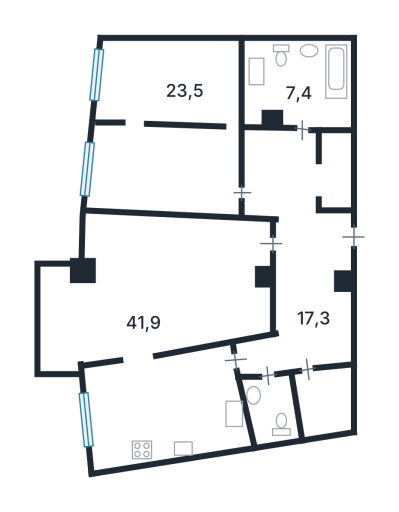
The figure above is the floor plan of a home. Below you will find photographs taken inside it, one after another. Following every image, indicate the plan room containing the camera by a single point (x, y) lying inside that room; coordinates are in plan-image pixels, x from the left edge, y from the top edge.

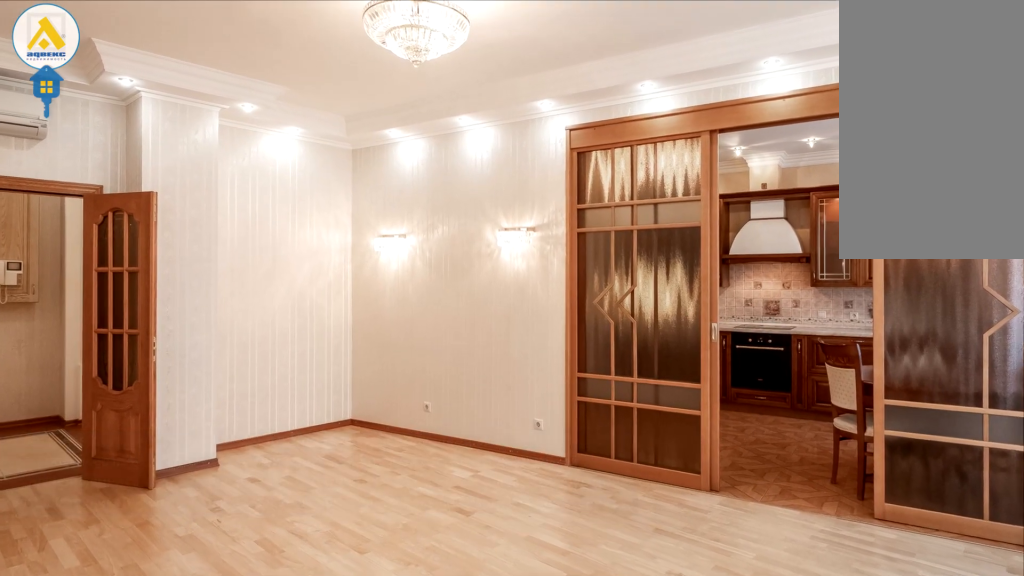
(154, 273)
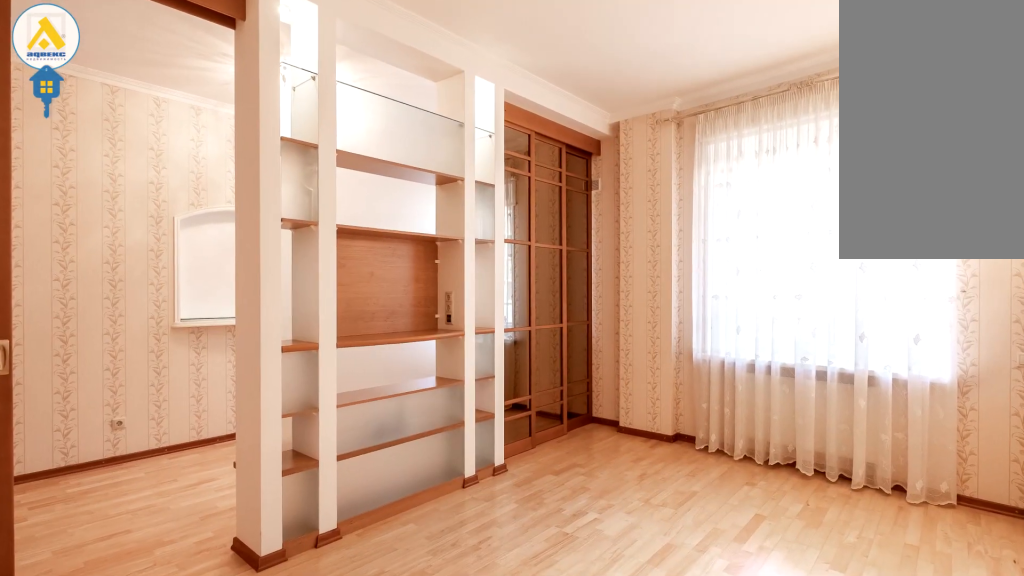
(176, 168)
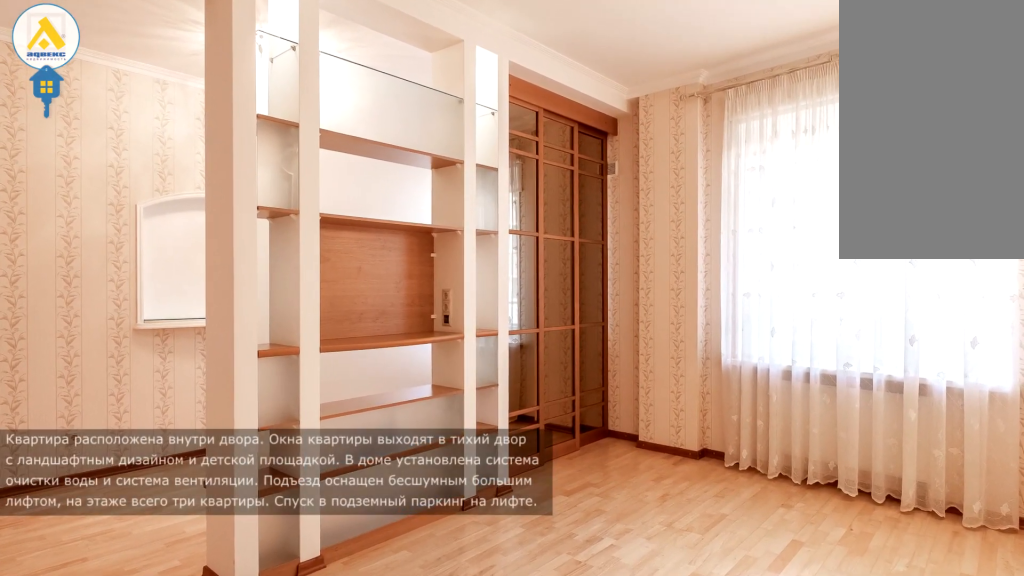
(176, 170)
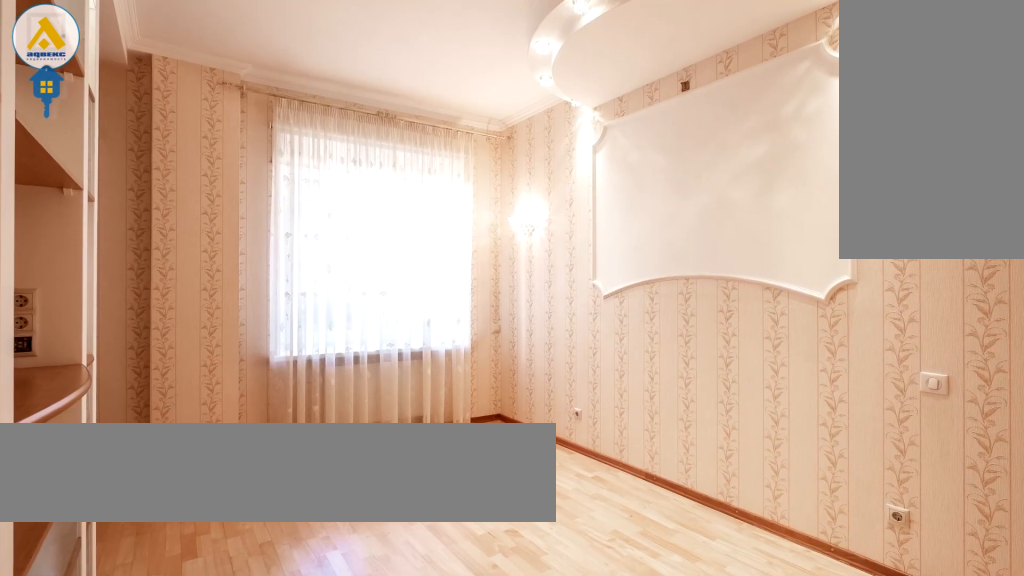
(181, 94)
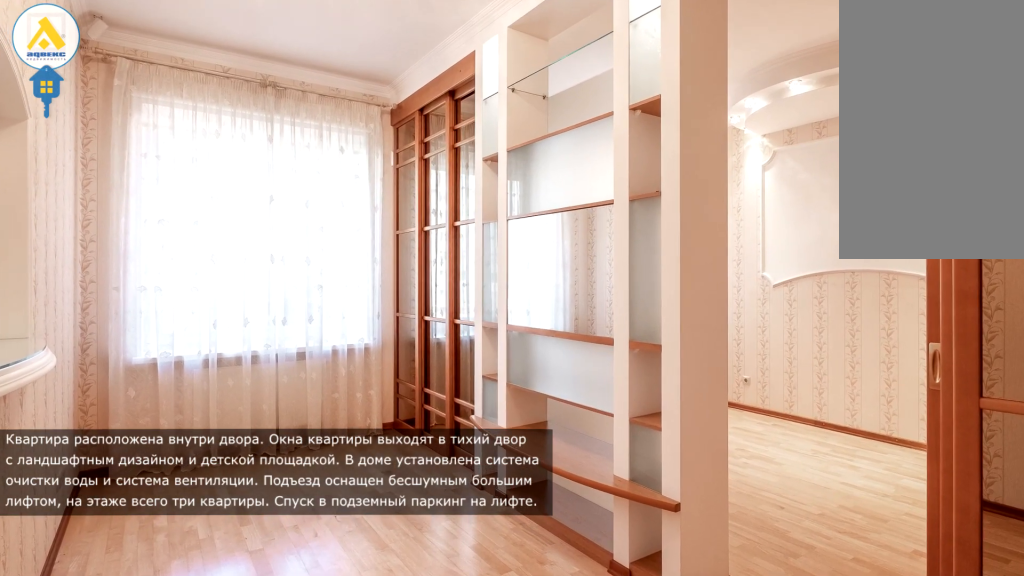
(177, 95)
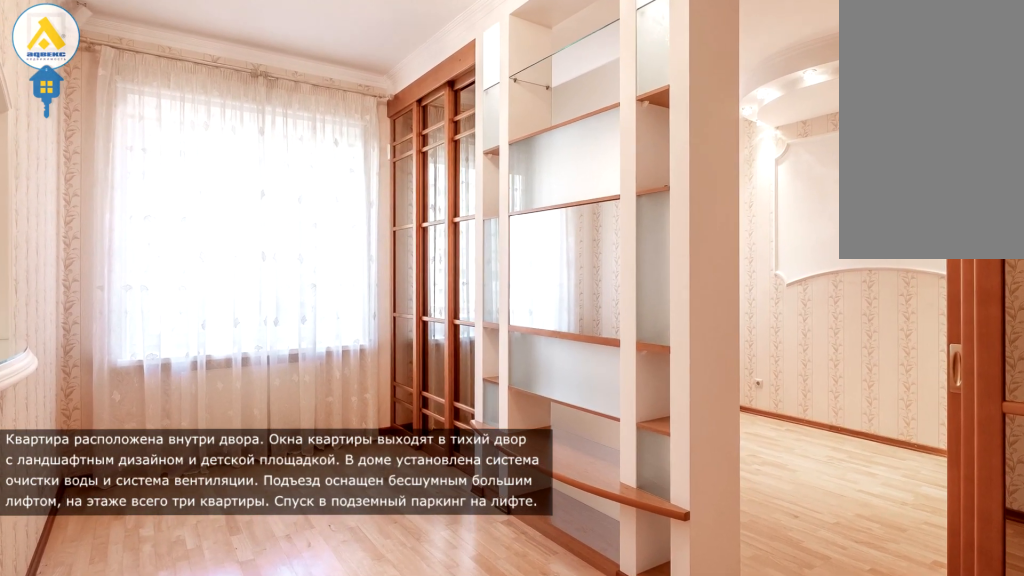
(210, 85)
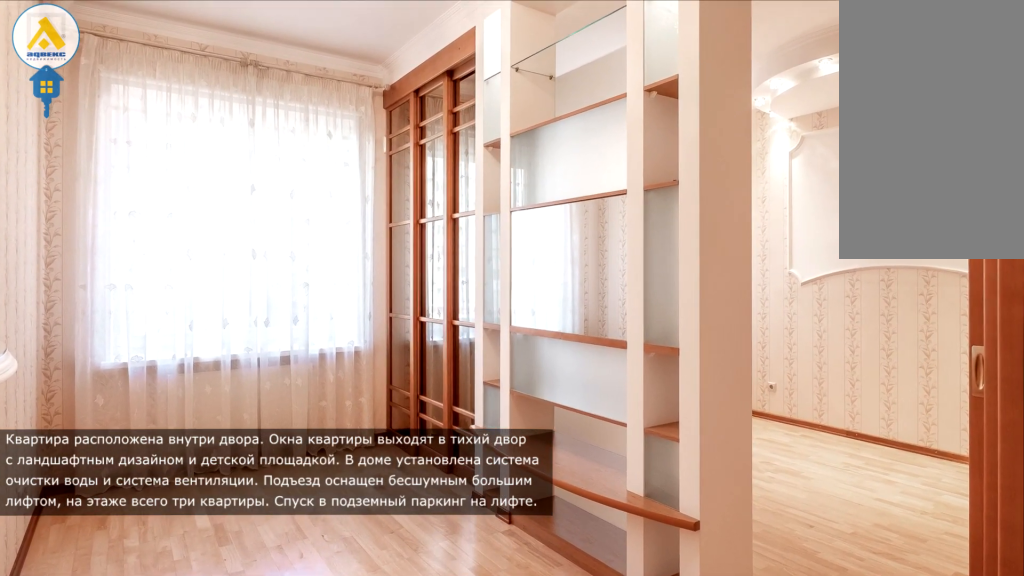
(168, 87)
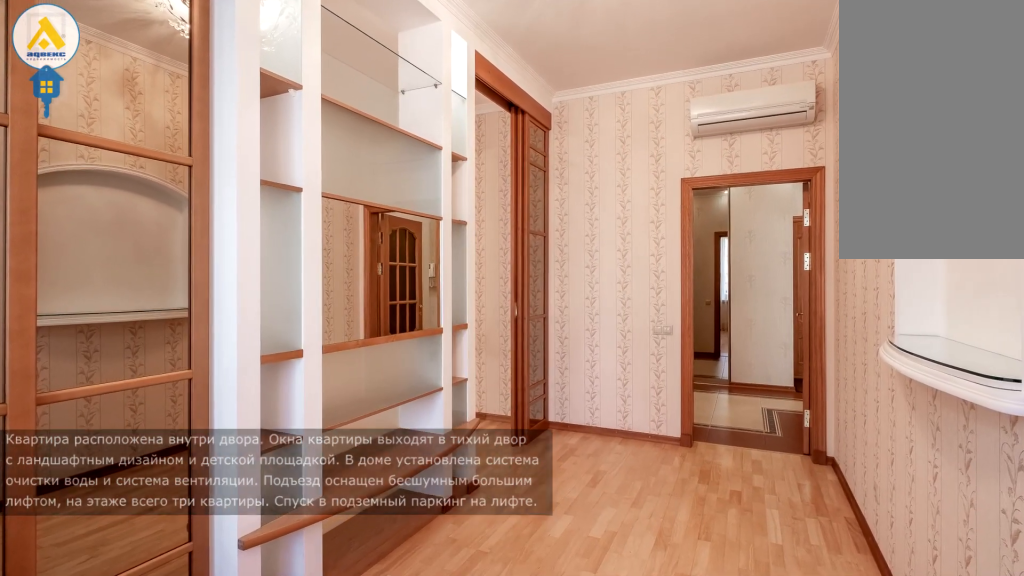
(181, 94)
